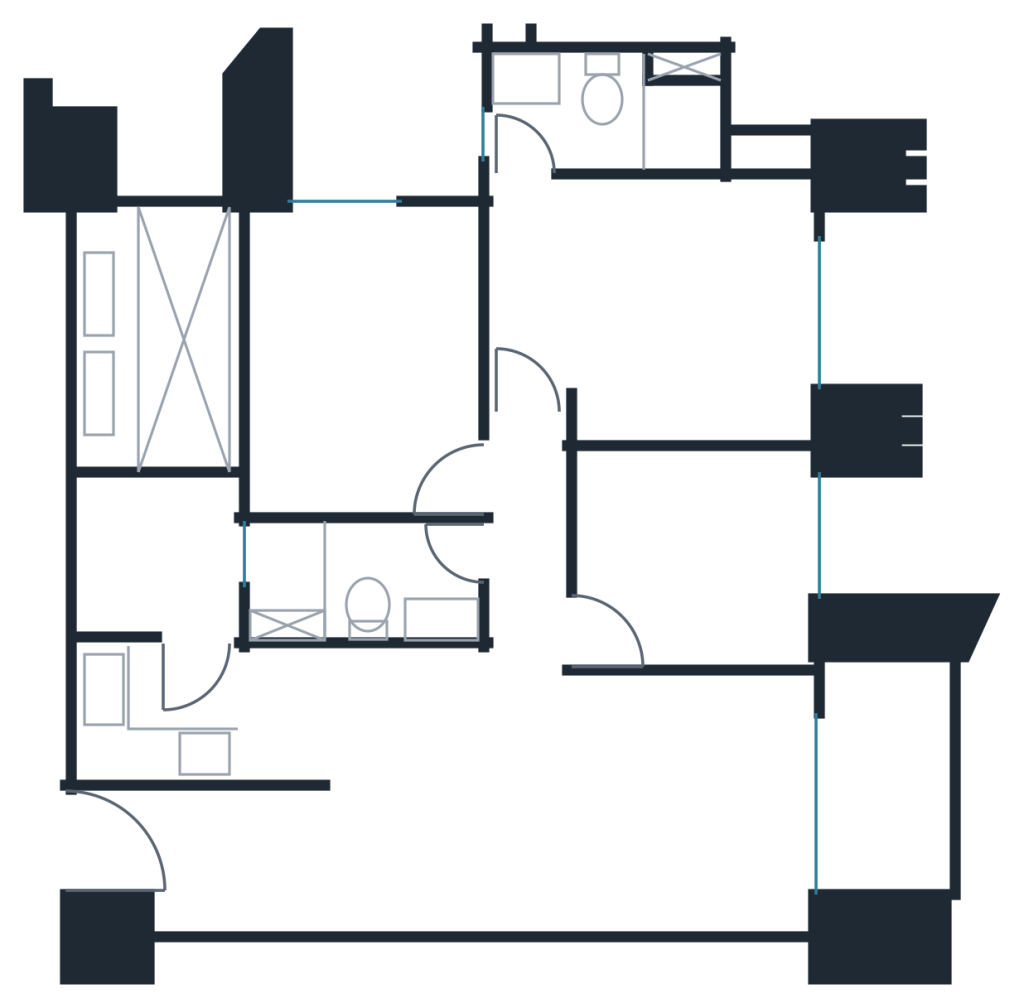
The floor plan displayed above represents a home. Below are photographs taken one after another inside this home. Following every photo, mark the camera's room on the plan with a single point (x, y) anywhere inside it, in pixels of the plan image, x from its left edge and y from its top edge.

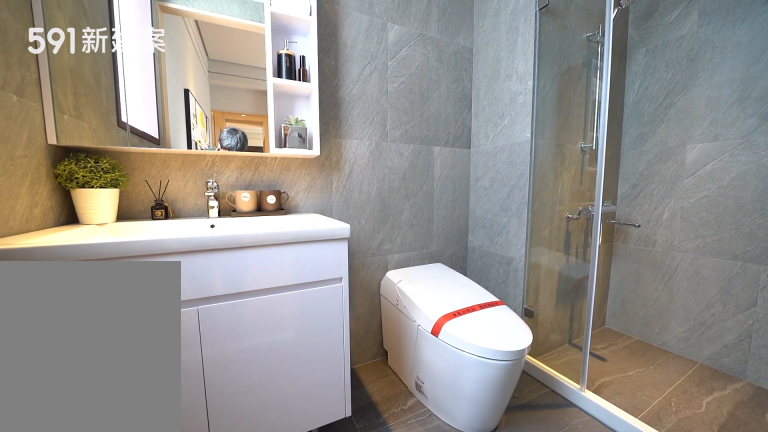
(605, 105)
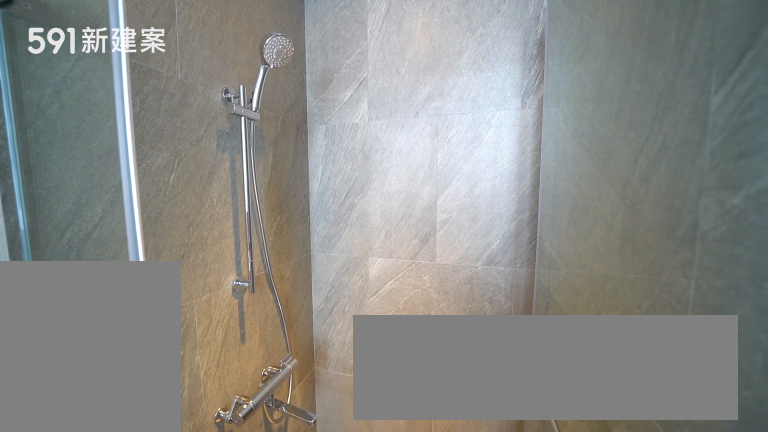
(605, 105)
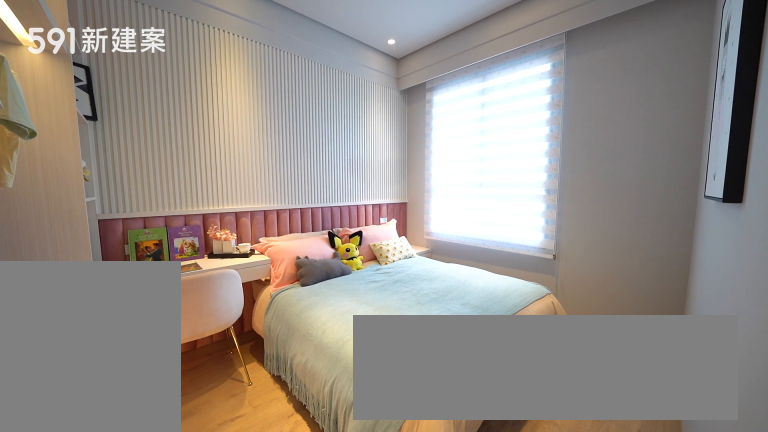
(362, 345)
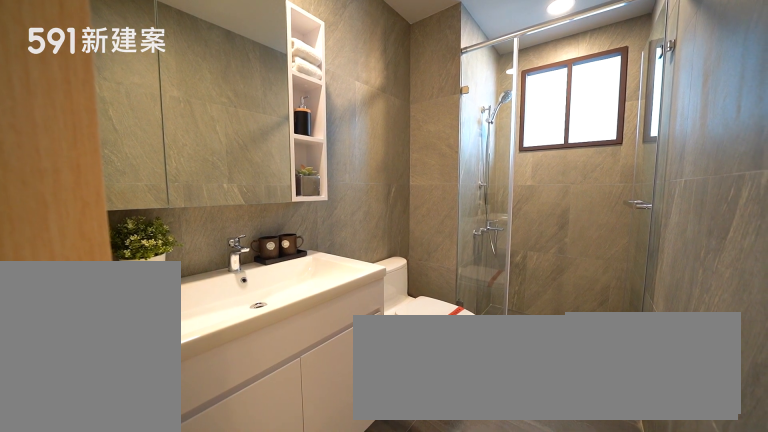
(357, 580)
